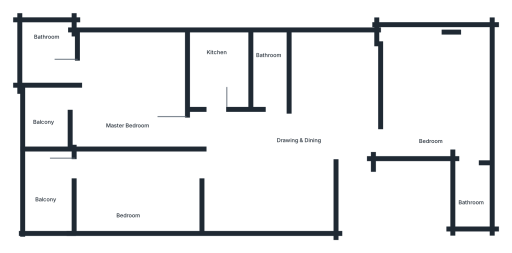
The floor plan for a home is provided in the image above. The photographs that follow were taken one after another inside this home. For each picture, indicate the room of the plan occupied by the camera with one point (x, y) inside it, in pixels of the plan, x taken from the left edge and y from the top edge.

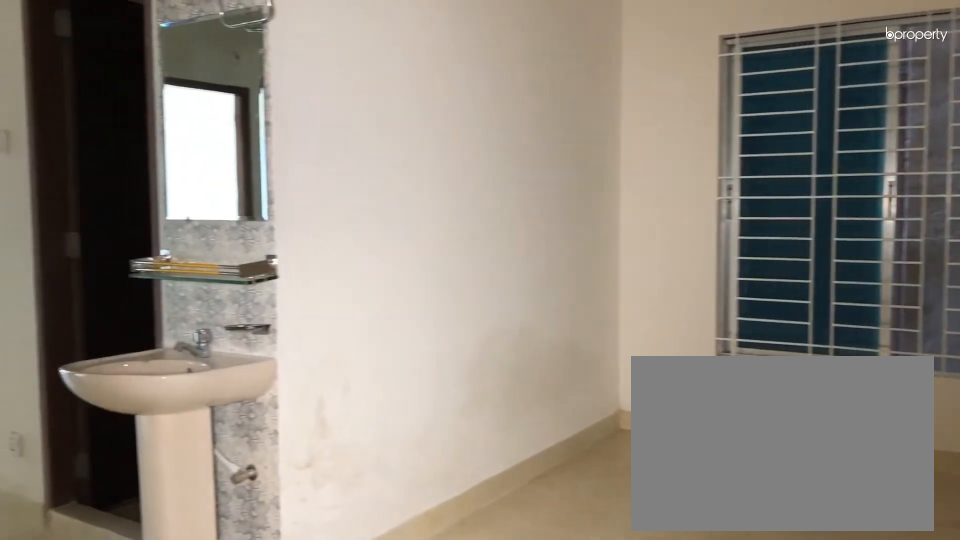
(299, 146)
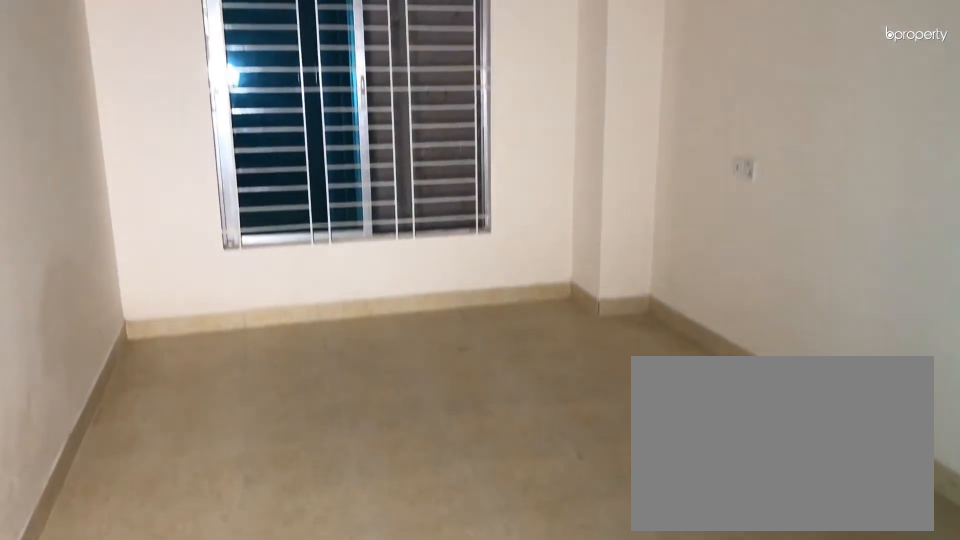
(298, 147)
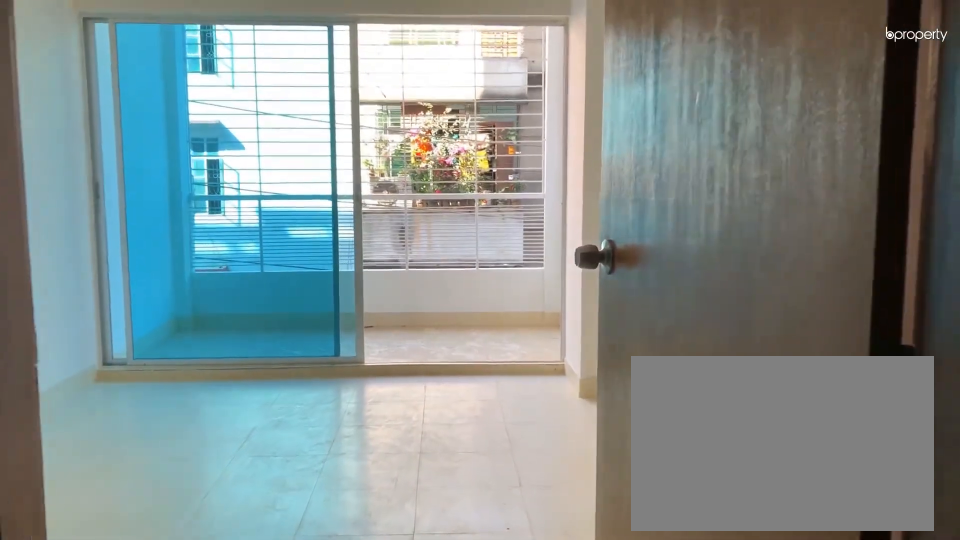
(206, 161)
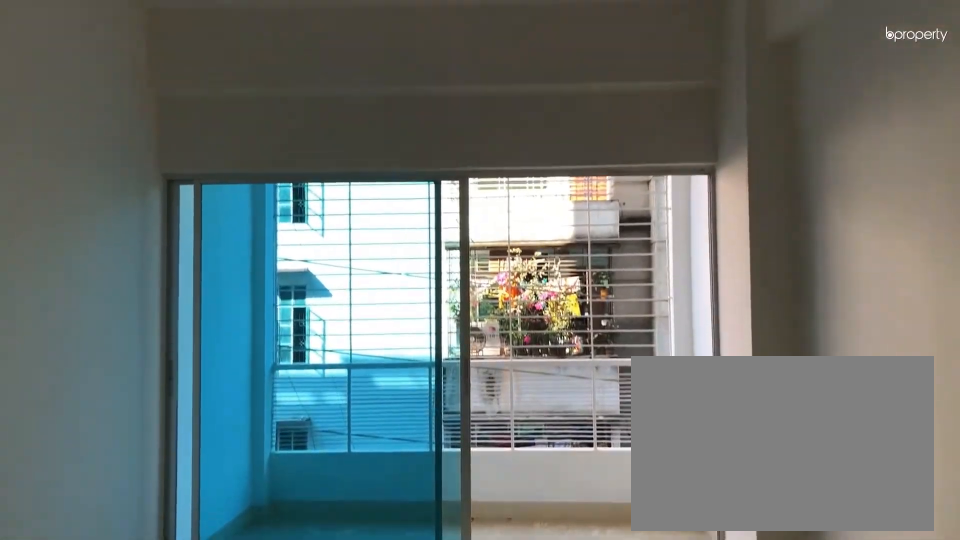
(128, 191)
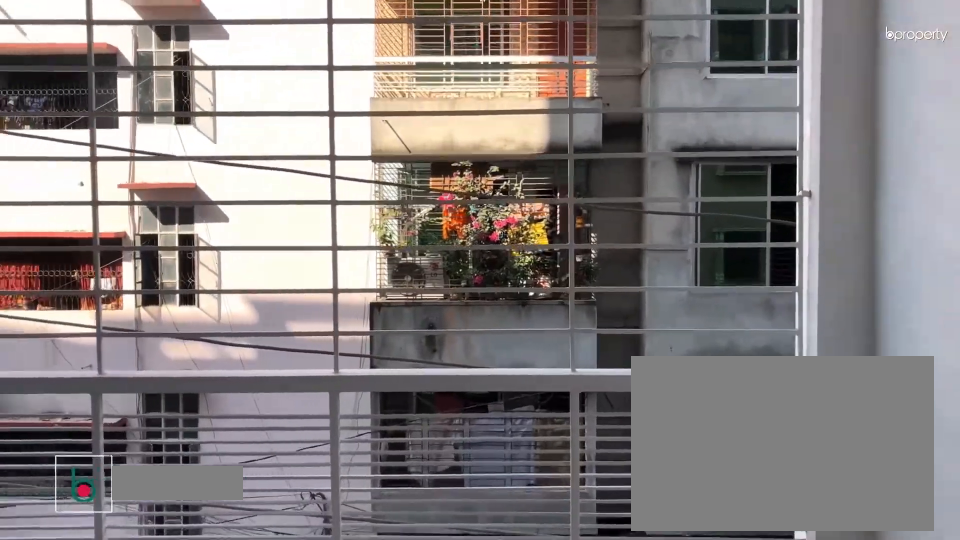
(43, 183)
